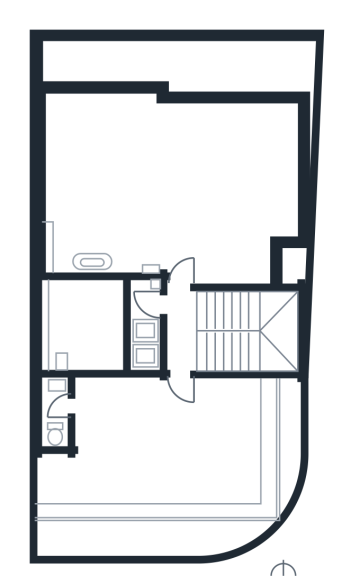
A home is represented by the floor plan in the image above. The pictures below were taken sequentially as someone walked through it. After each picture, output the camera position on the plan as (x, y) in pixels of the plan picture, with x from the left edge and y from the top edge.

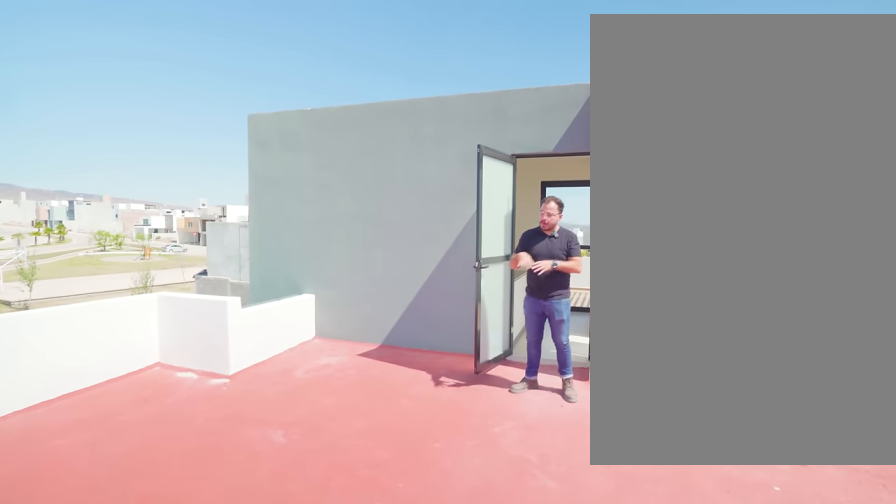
(185, 192)
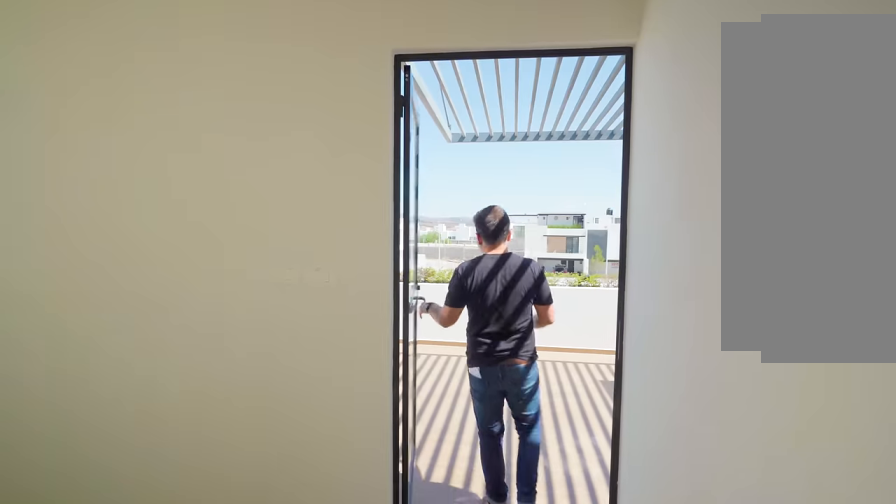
(181, 330)
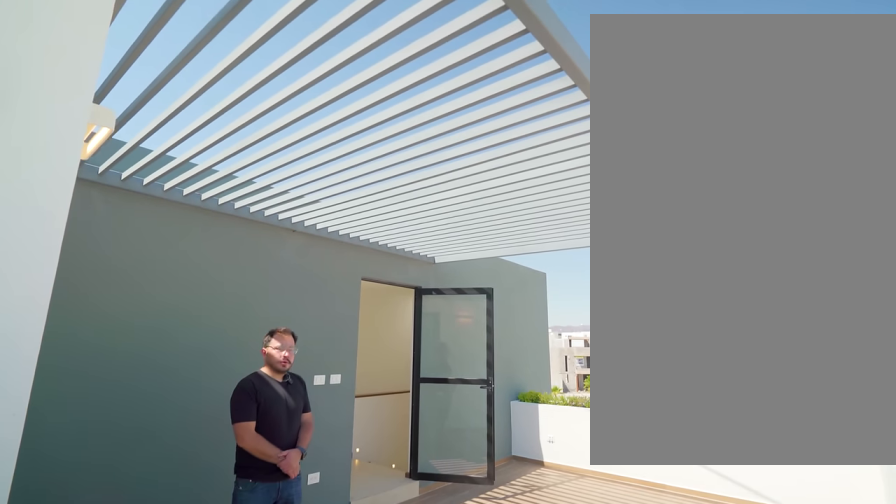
(56, 501)
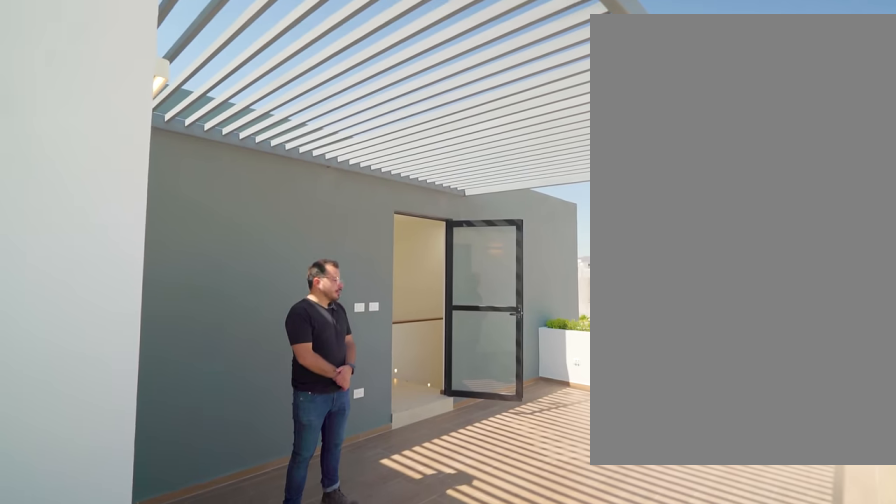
(56, 502)
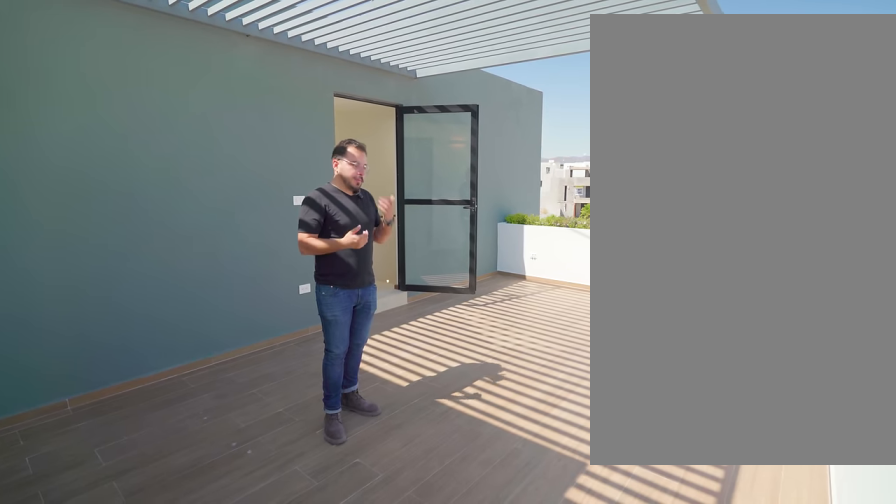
(56, 502)
